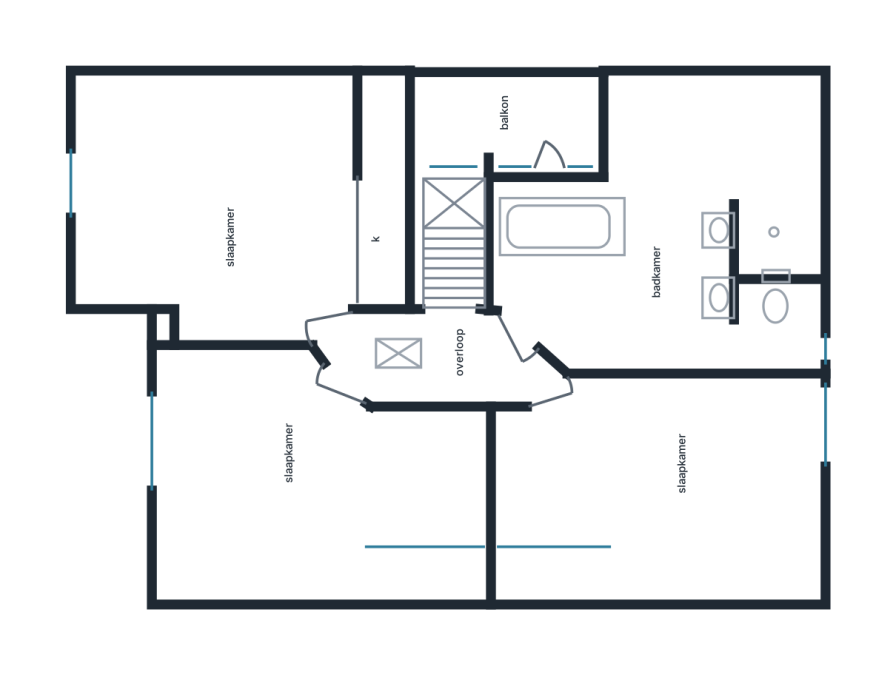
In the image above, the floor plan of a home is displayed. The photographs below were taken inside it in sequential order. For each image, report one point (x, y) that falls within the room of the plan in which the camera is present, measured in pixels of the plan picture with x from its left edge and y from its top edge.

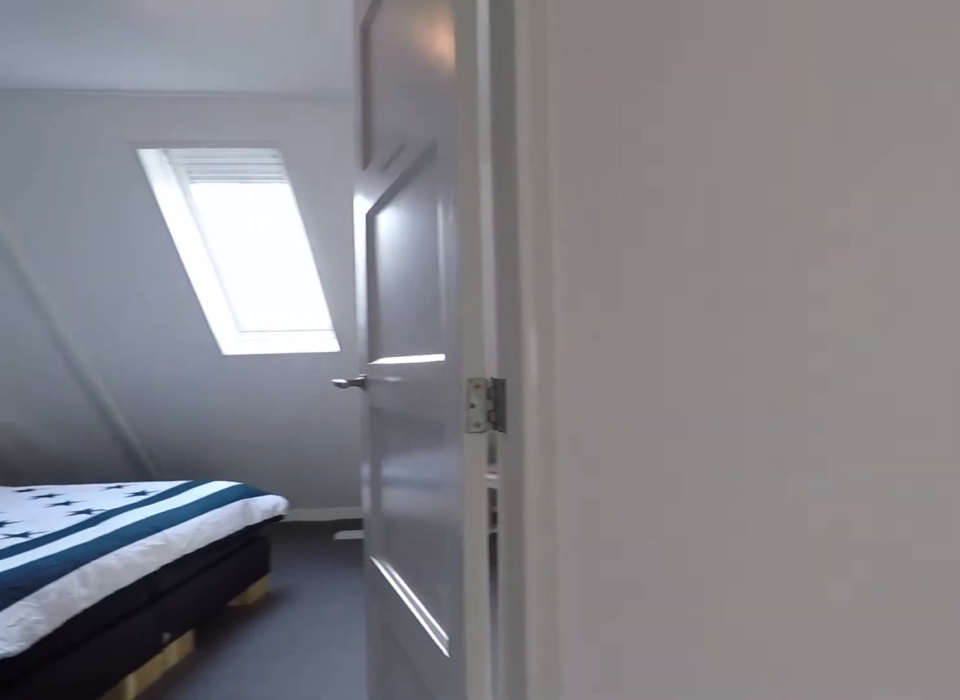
(436, 357)
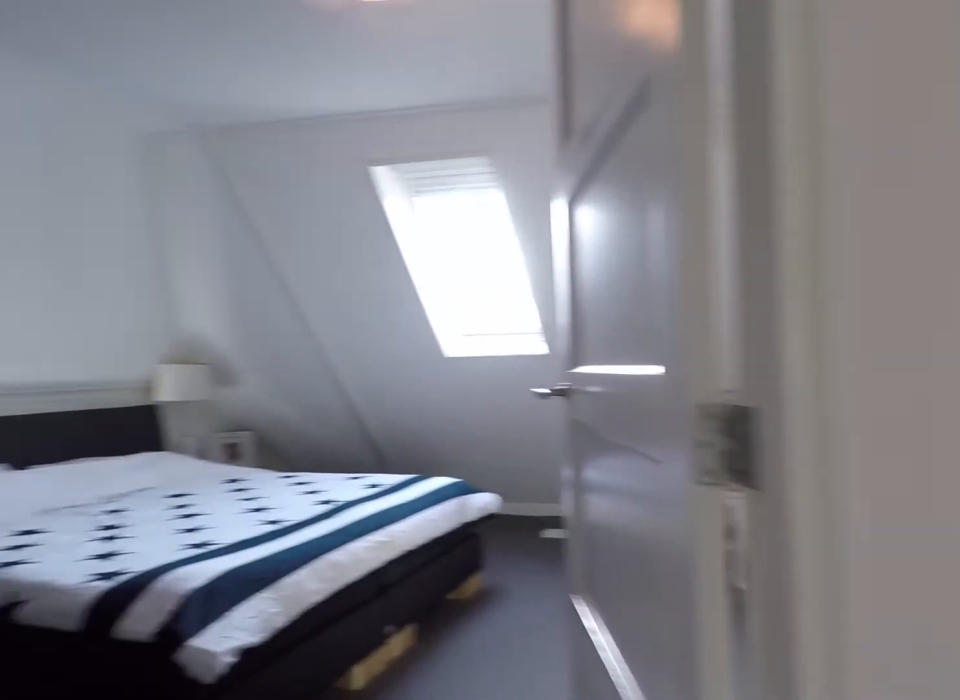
(436, 357)
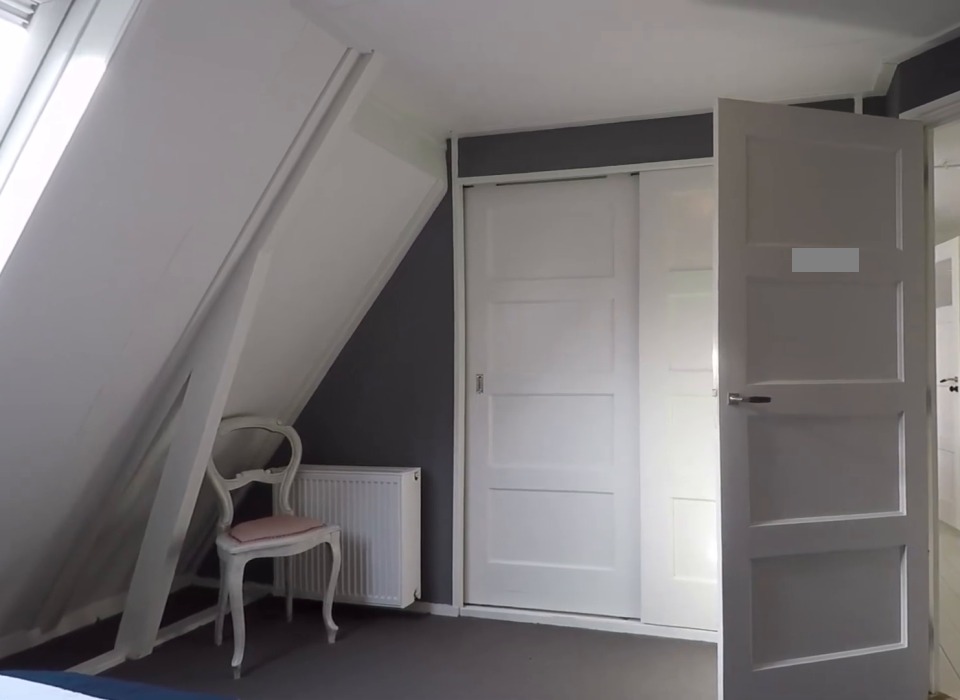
(234, 240)
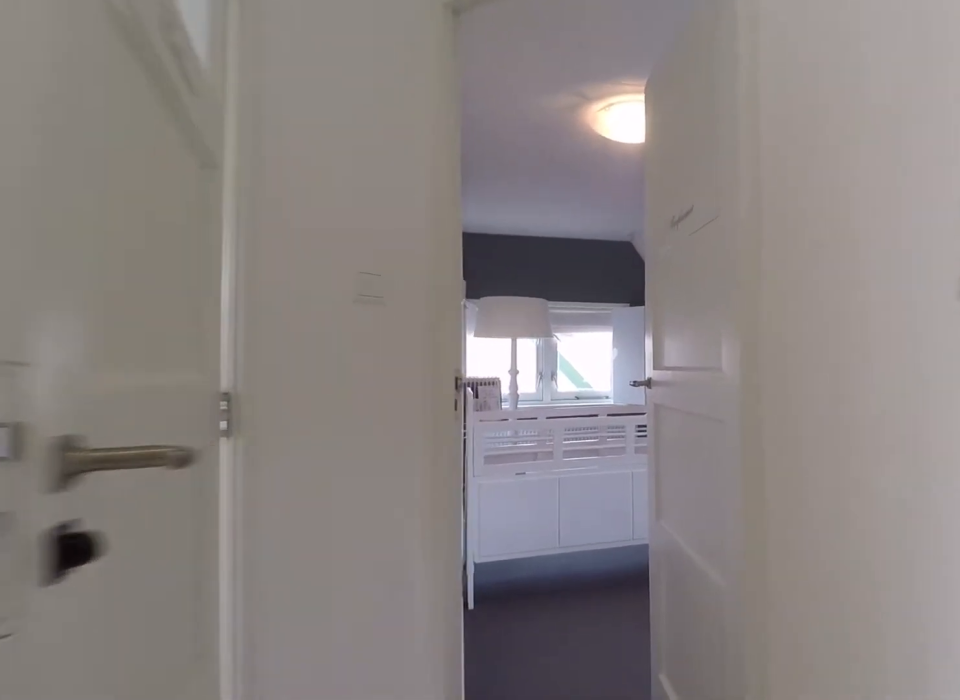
(436, 357)
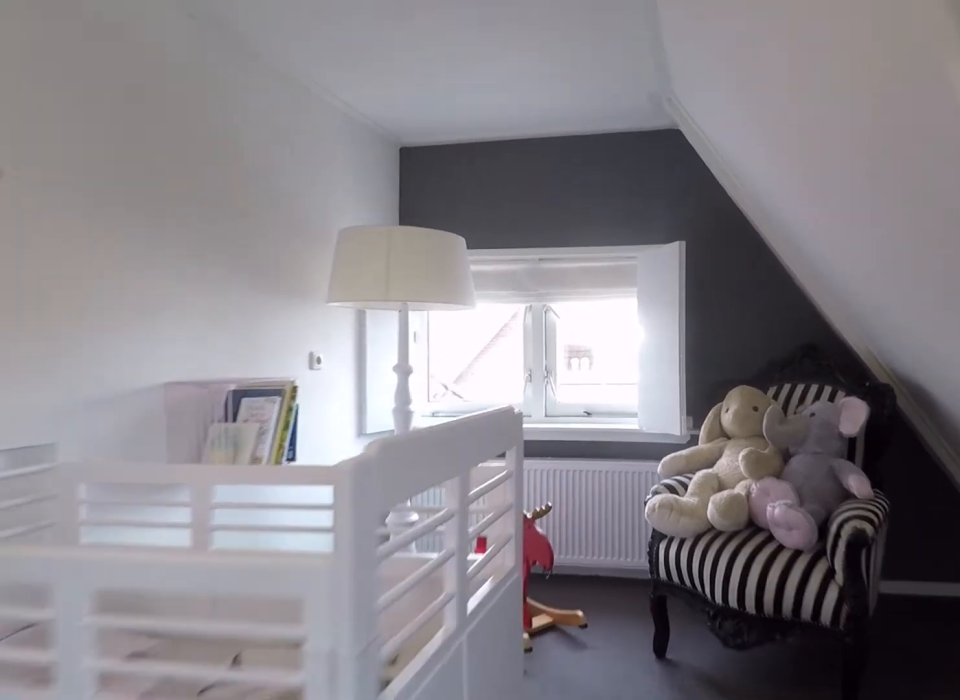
(667, 455)
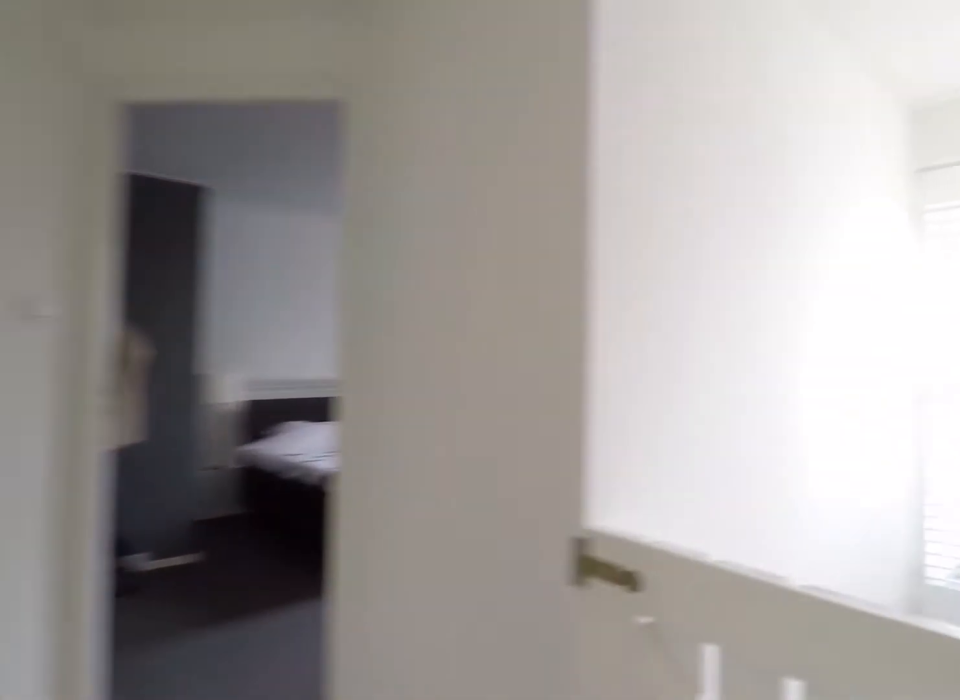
(436, 357)
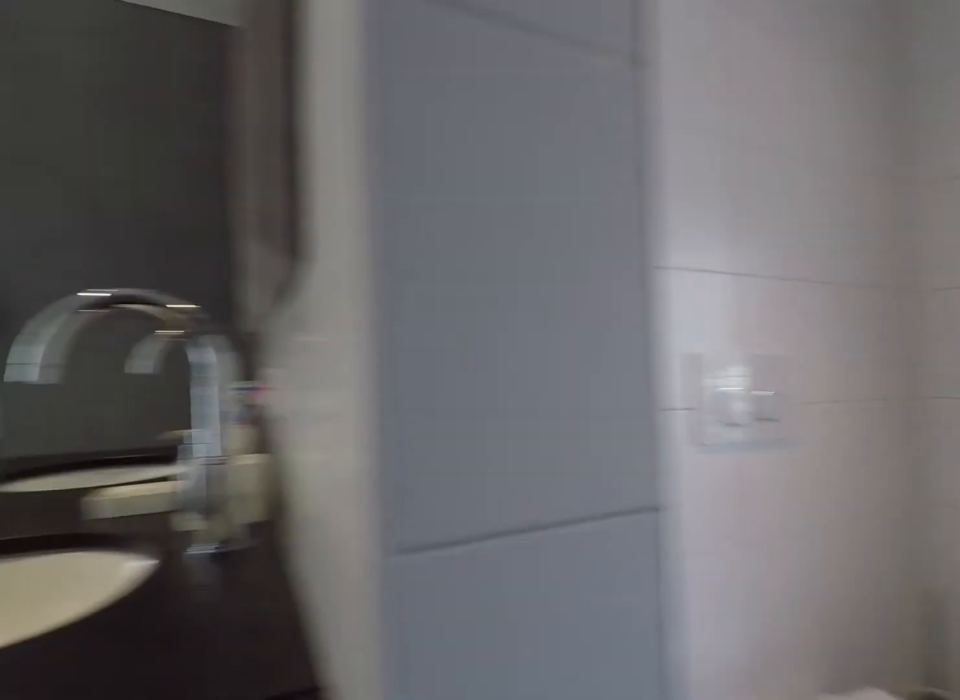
(689, 243)
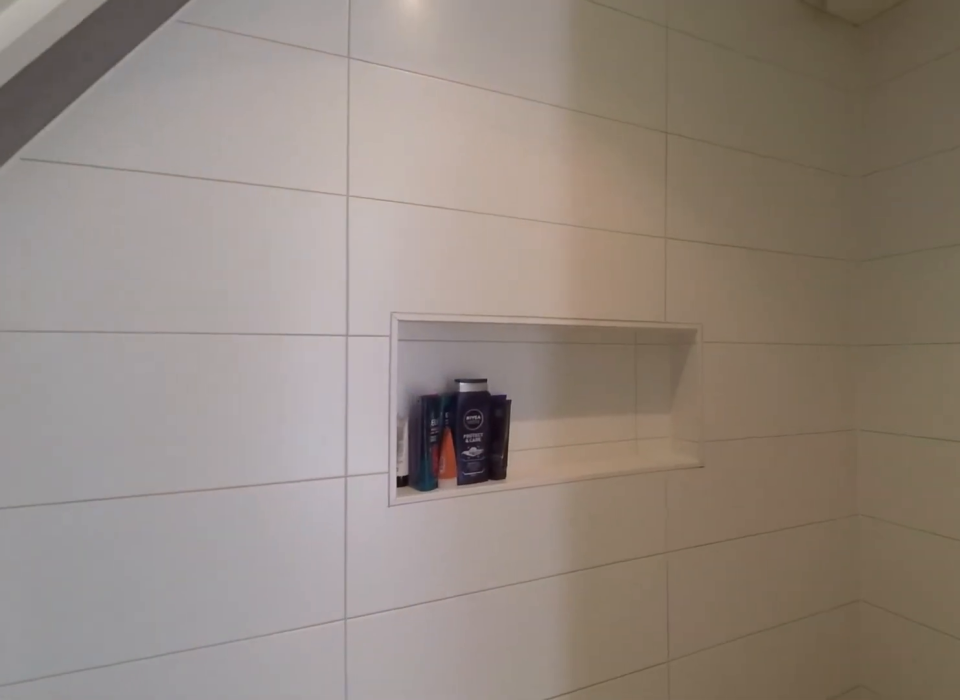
(689, 243)
